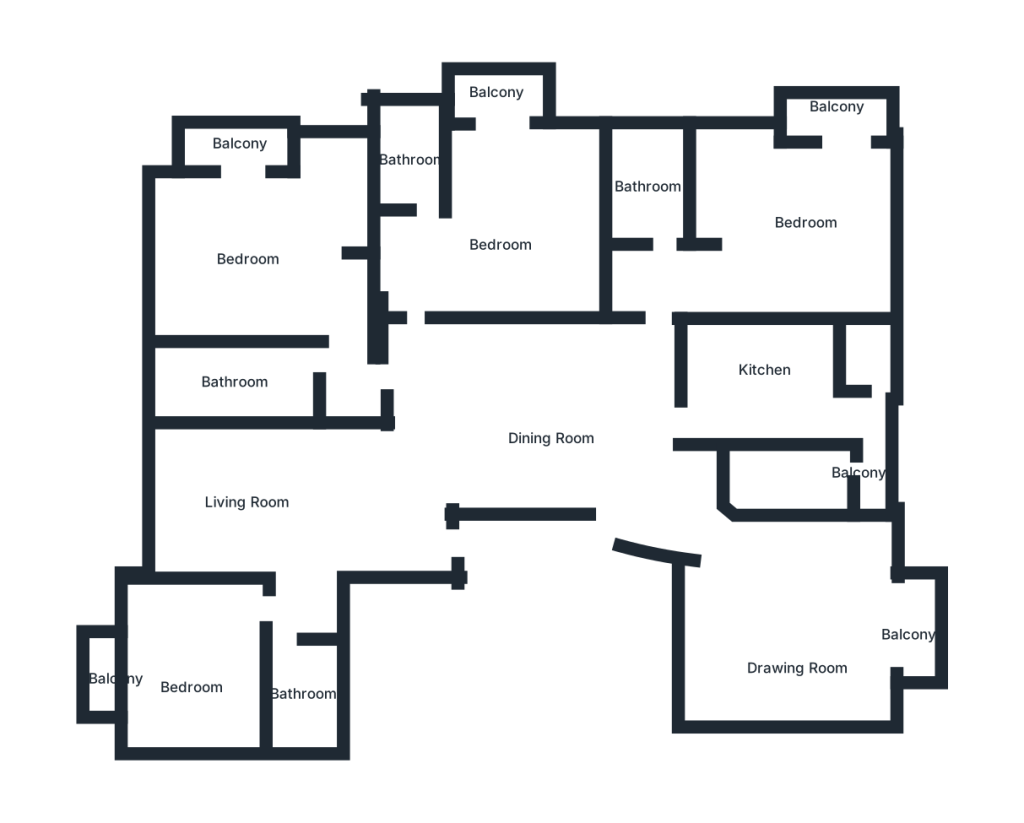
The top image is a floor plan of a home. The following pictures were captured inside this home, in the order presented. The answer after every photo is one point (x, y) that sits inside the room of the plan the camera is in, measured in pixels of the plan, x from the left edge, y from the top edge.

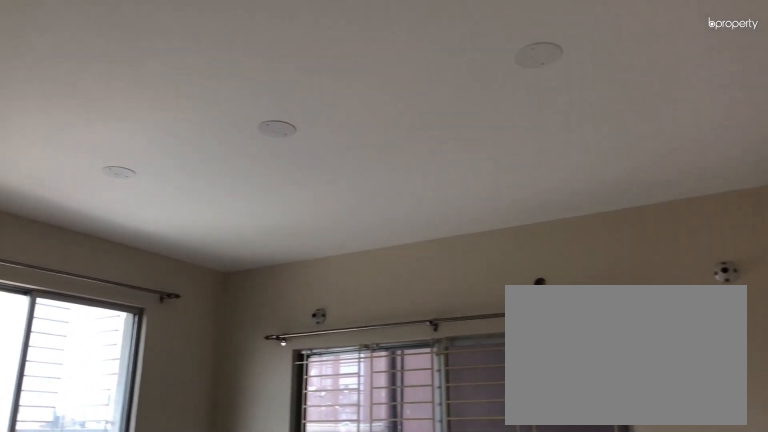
(801, 622)
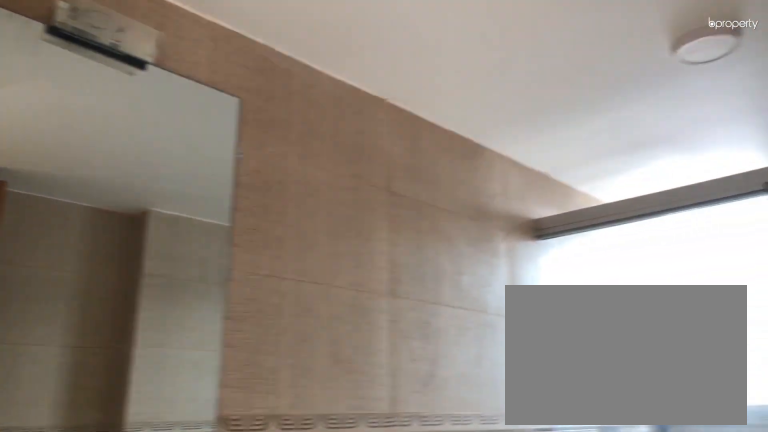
(656, 179)
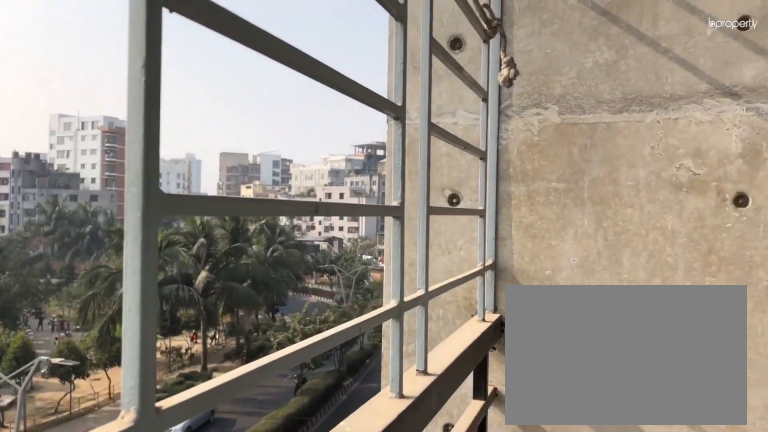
(242, 145)
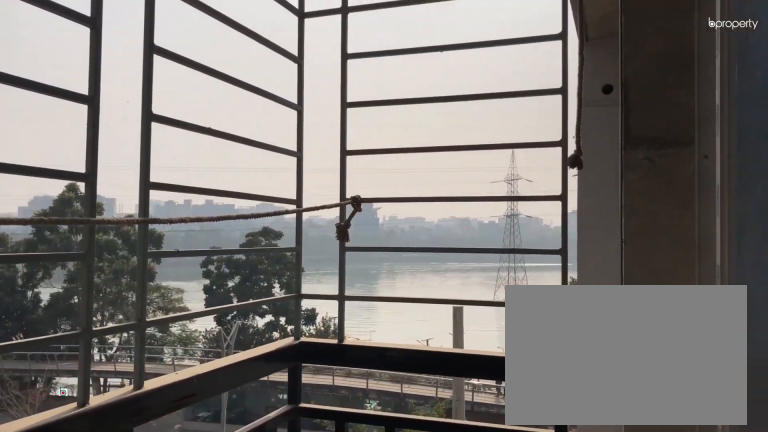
(106, 676)
